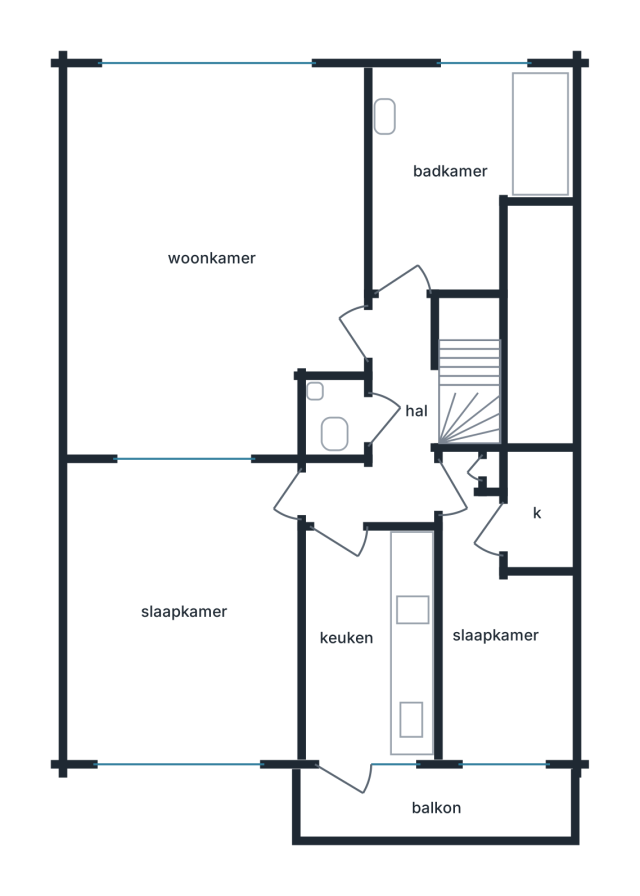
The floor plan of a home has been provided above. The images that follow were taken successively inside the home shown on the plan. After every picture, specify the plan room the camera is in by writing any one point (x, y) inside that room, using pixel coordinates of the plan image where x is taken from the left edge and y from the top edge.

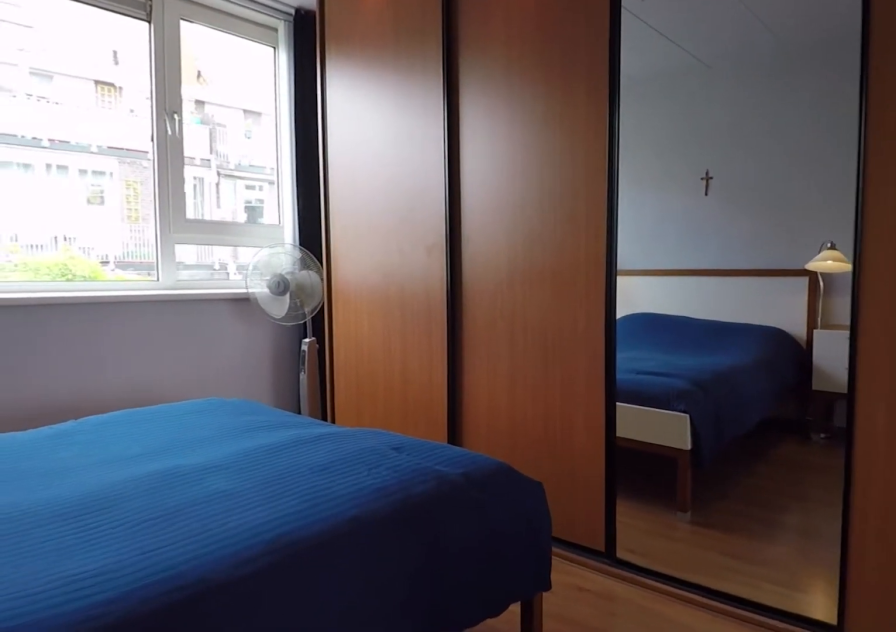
(185, 610)
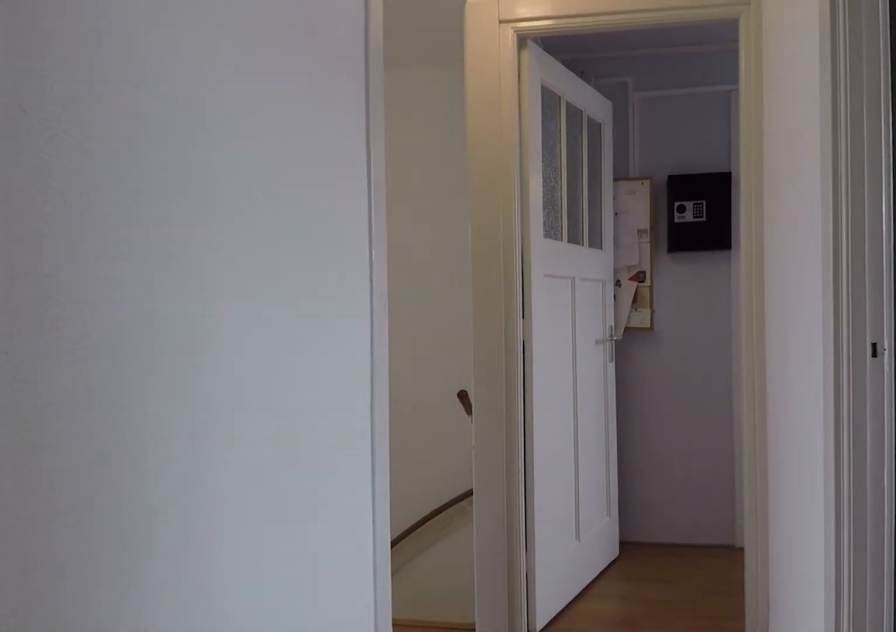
(389, 426)
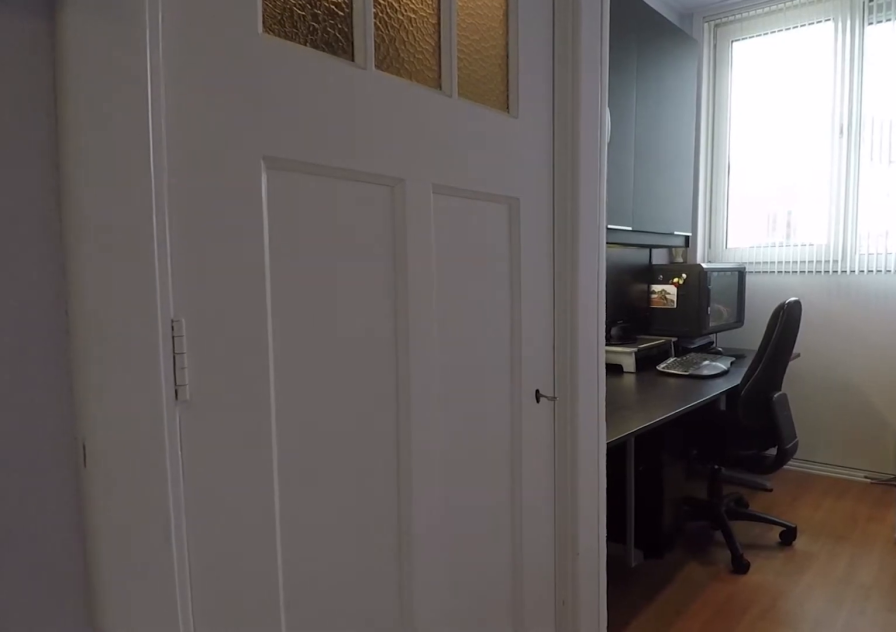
(497, 633)
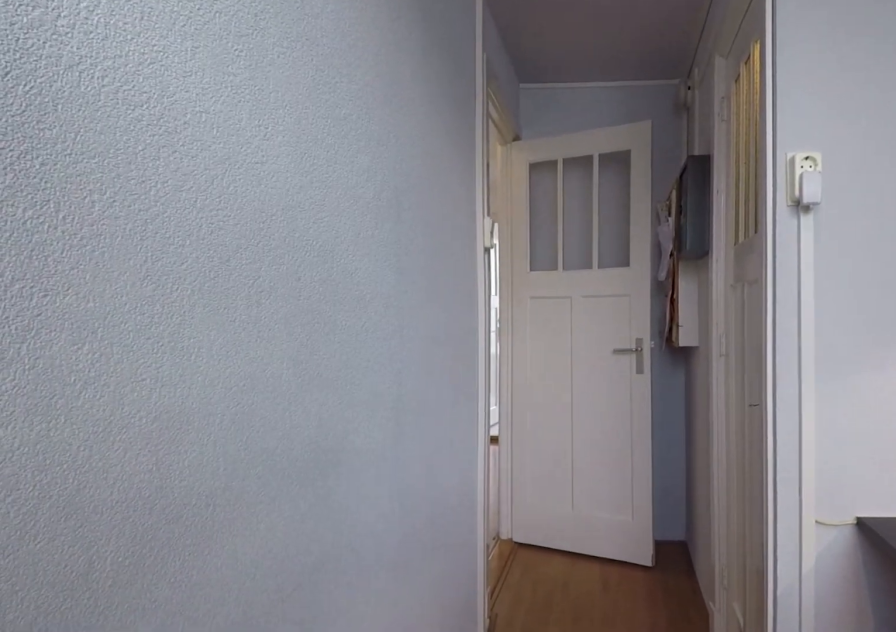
(497, 633)
